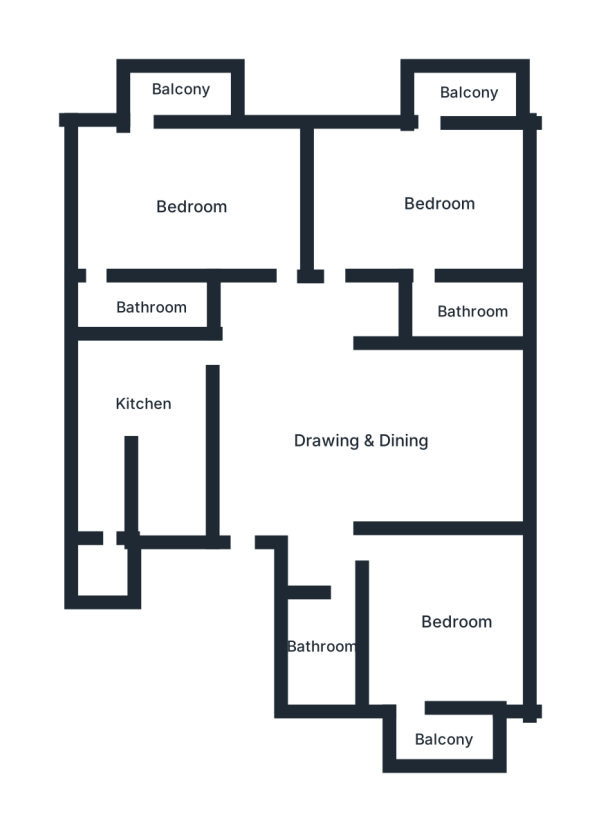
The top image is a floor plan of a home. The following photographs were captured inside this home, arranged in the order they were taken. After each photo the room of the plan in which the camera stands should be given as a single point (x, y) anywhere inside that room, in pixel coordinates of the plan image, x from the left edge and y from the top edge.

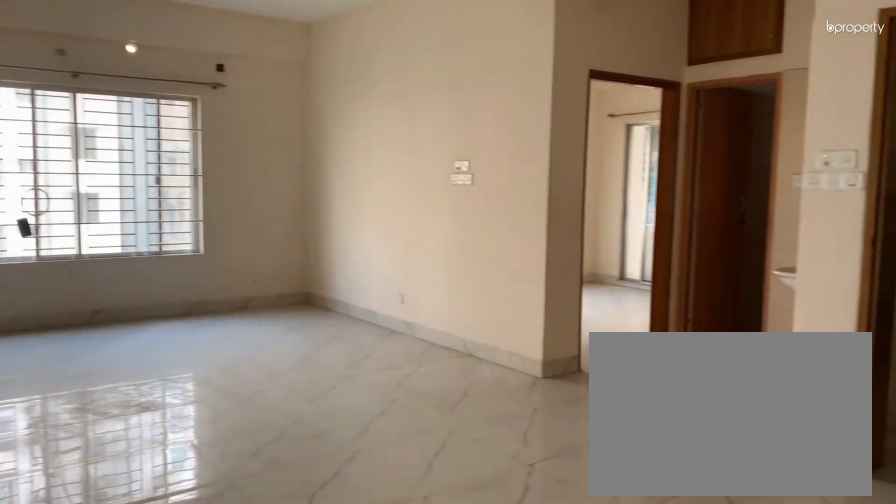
(360, 432)
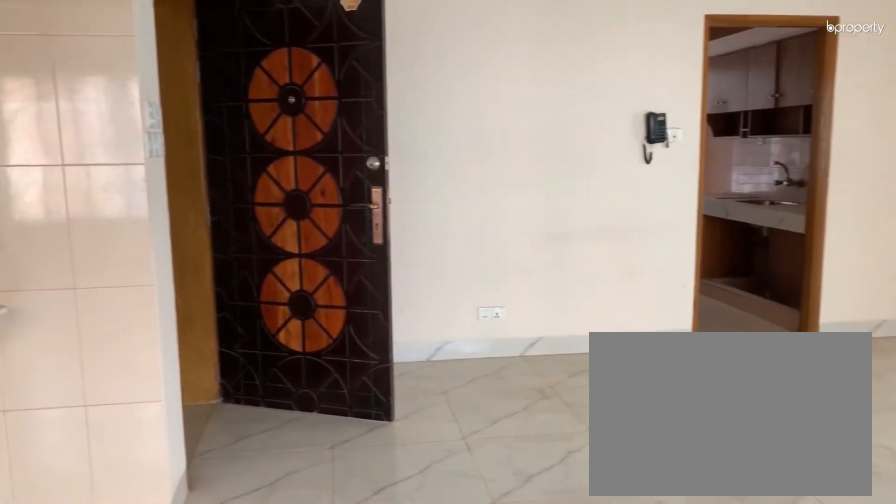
(364, 432)
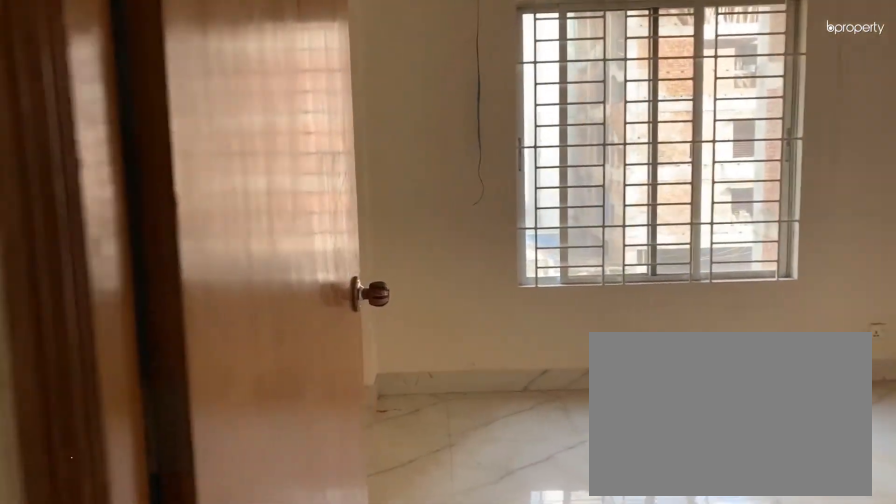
(444, 633)
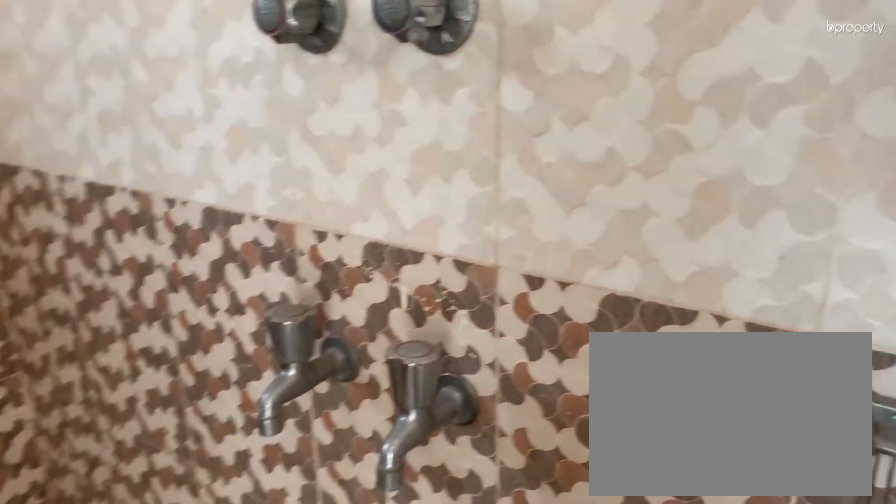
(470, 310)
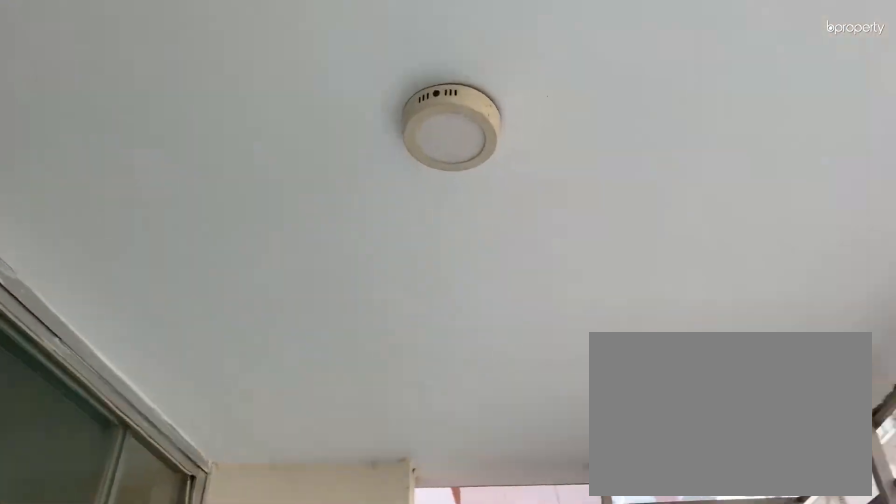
(462, 99)
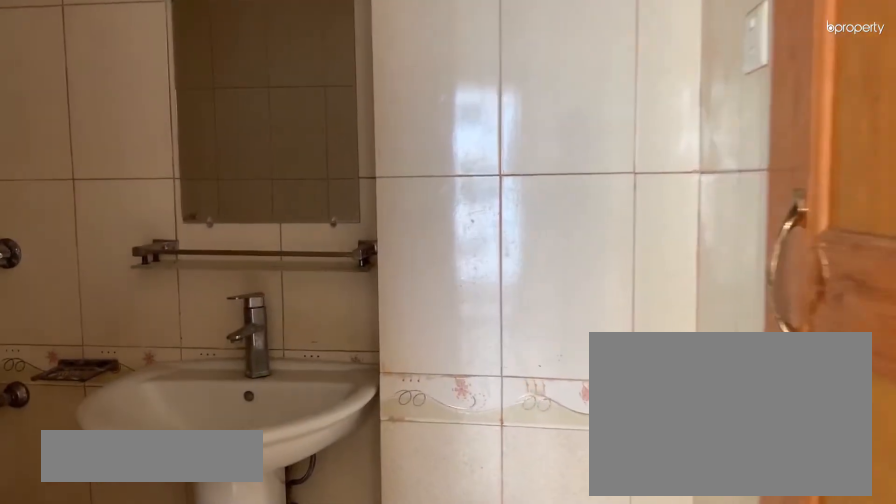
(166, 310)
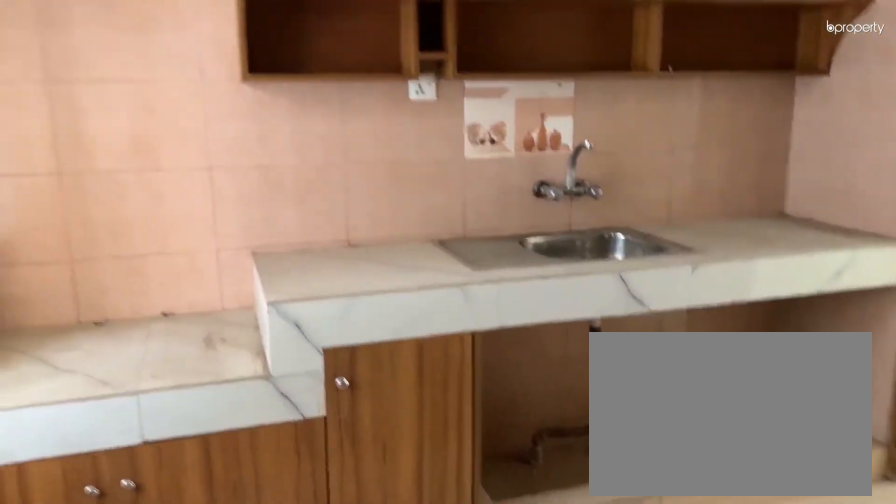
(130, 388)
